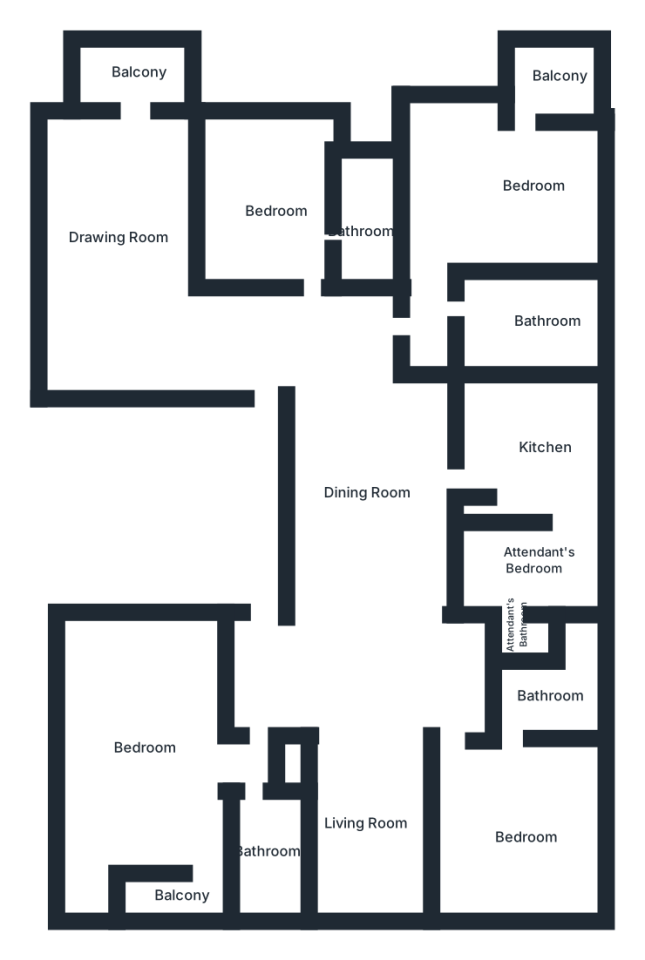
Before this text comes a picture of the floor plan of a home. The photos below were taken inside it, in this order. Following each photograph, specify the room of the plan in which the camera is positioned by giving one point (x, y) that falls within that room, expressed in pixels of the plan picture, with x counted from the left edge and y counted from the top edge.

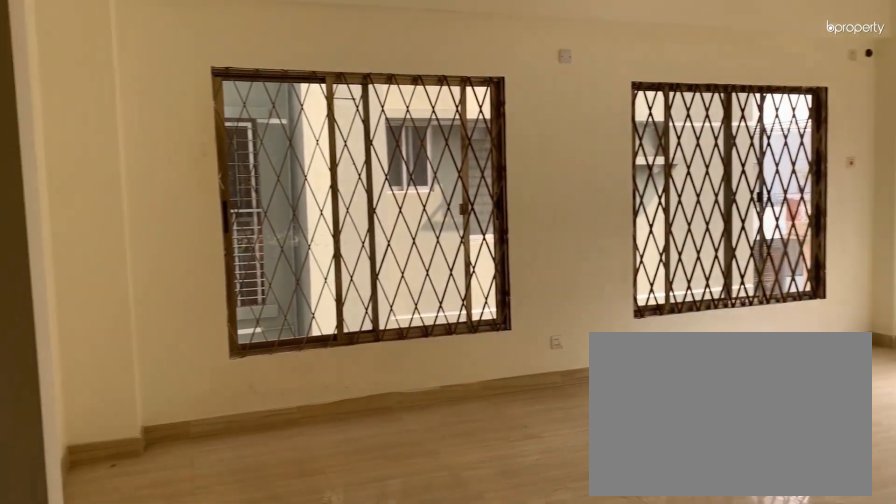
(218, 348)
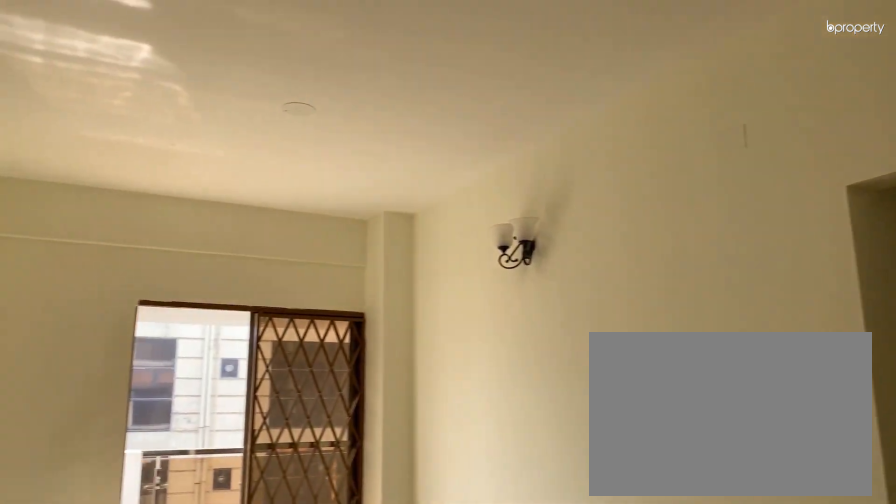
(123, 219)
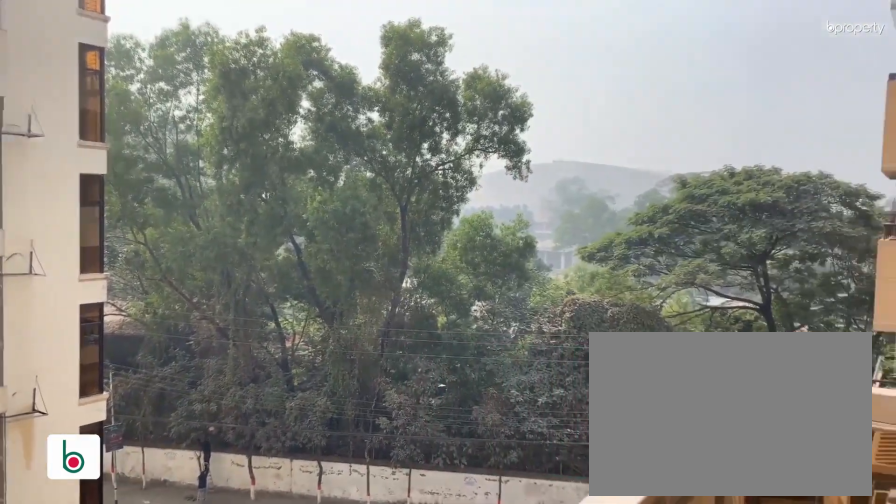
(136, 73)
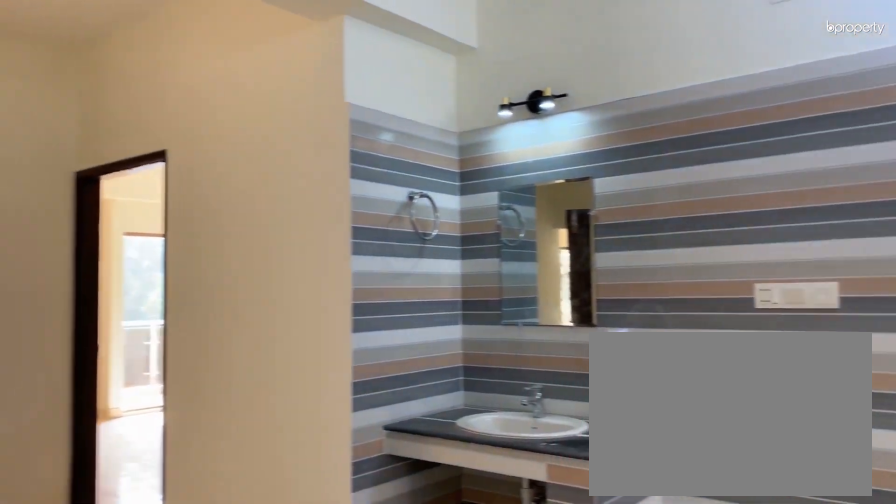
(367, 507)
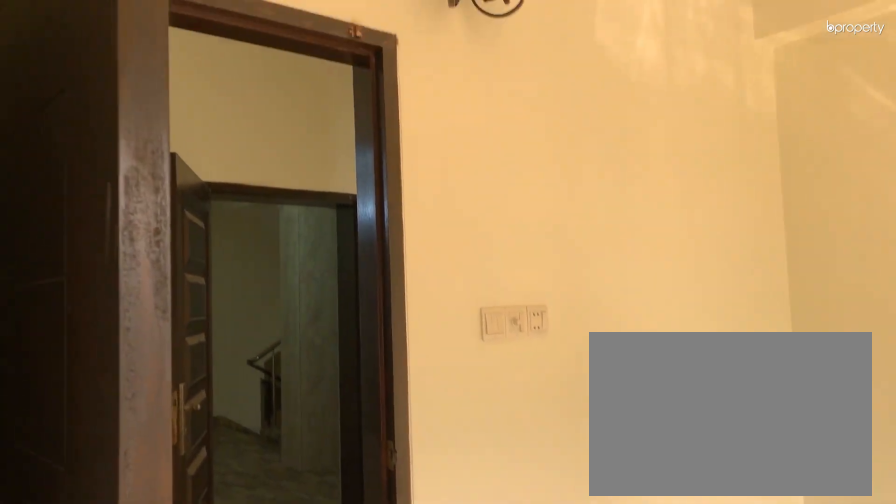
(288, 218)
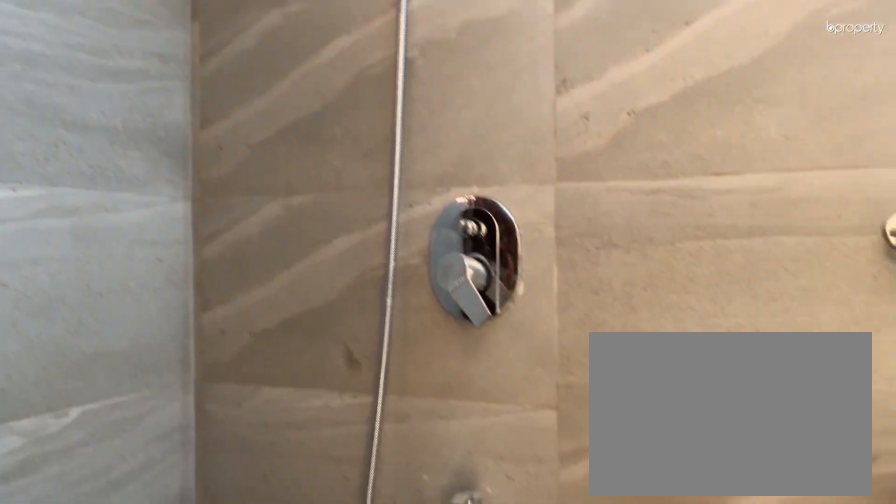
(362, 230)
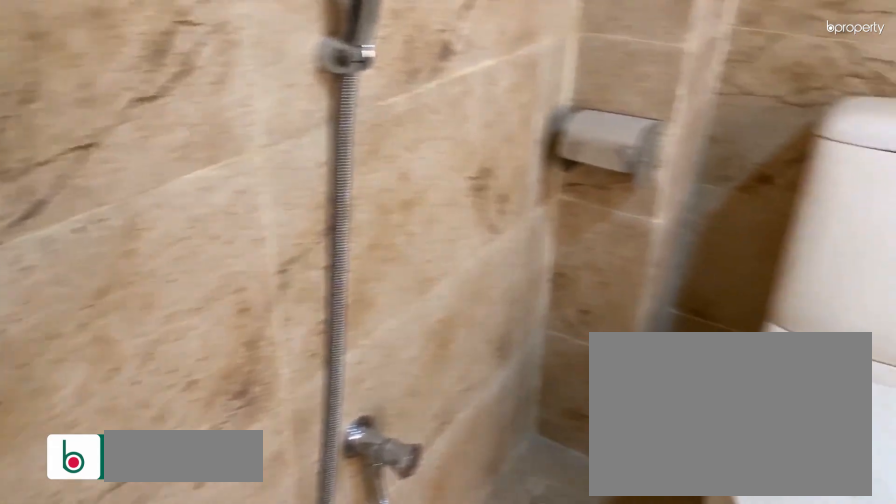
(519, 307)
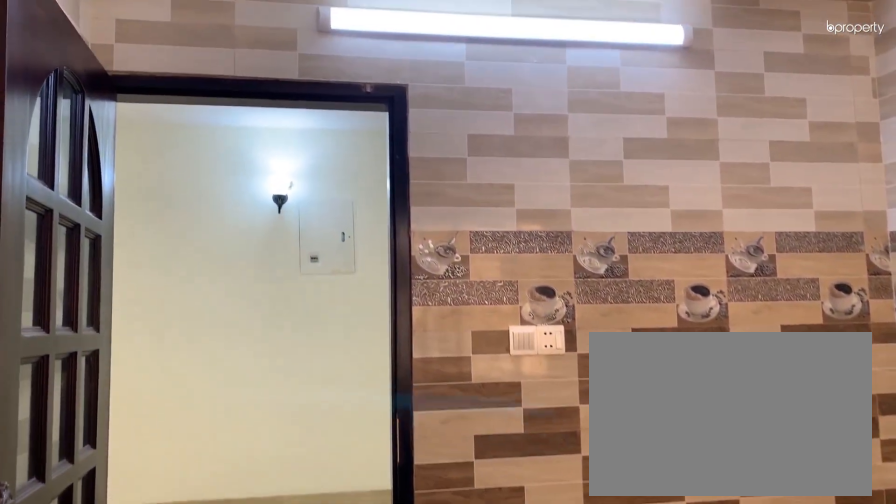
(503, 472)
